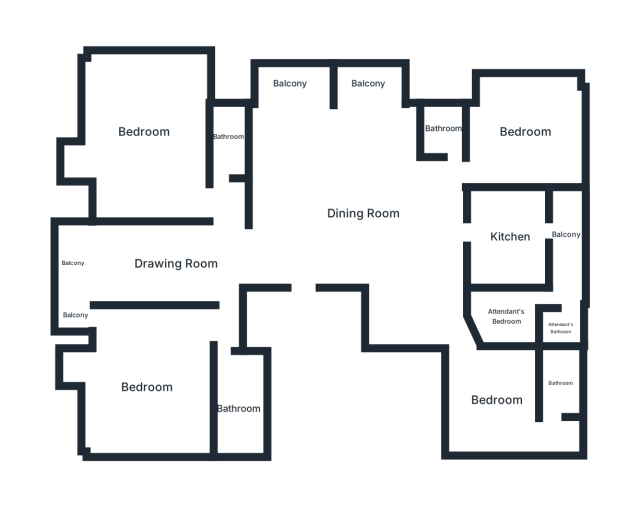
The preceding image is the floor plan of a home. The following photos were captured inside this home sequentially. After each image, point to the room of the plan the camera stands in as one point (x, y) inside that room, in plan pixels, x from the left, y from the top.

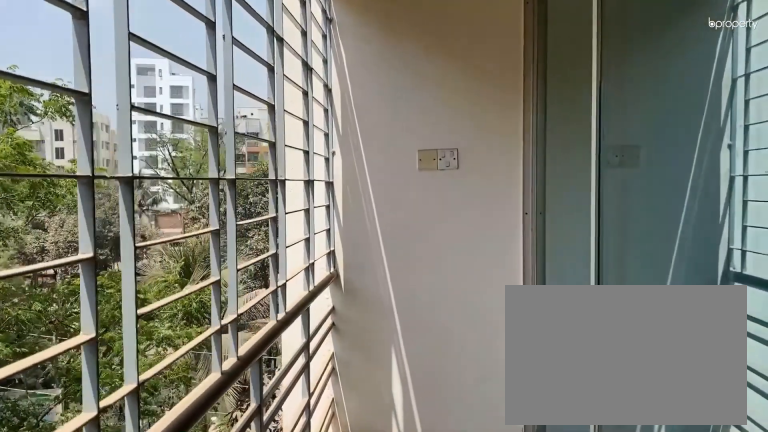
(76, 314)
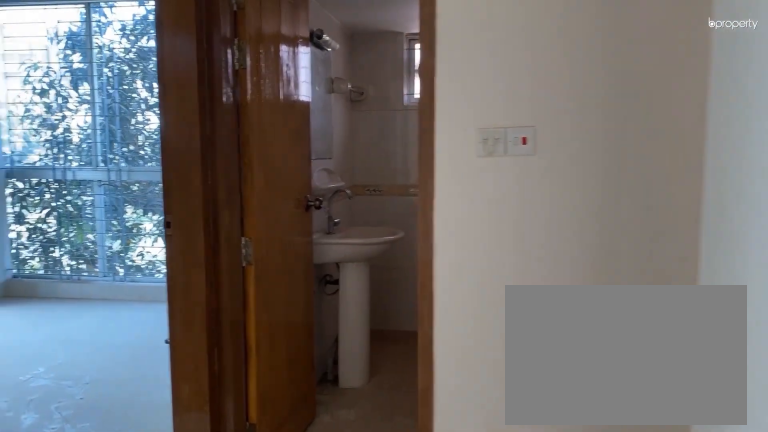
(208, 229)
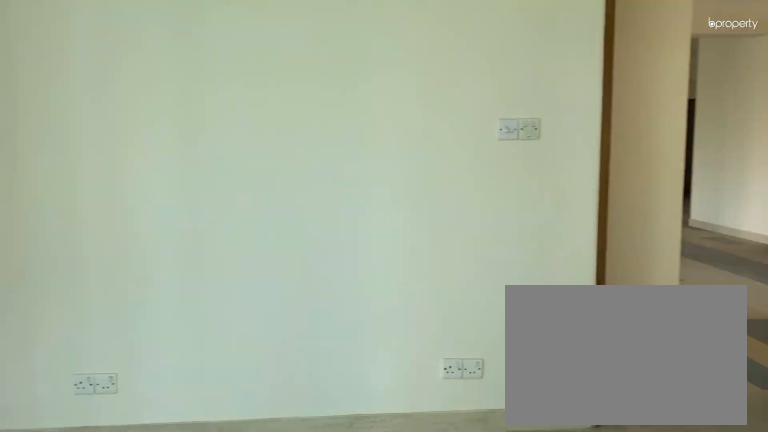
(143, 129)
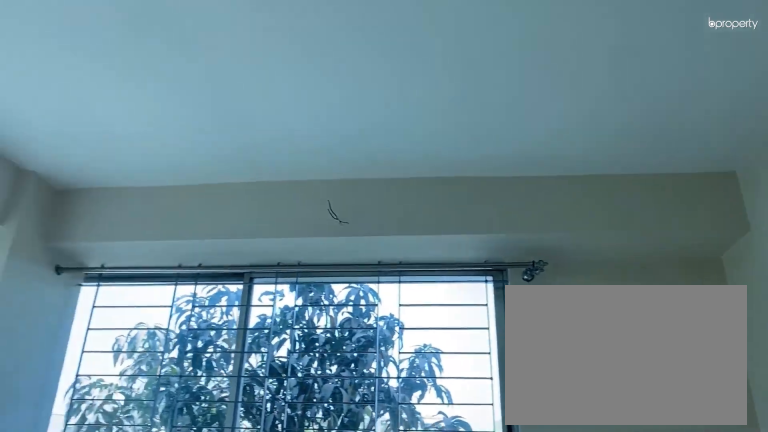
(143, 129)
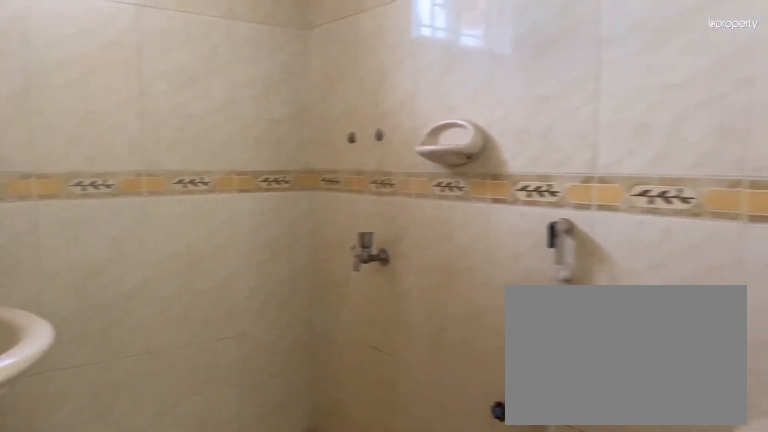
(230, 137)
